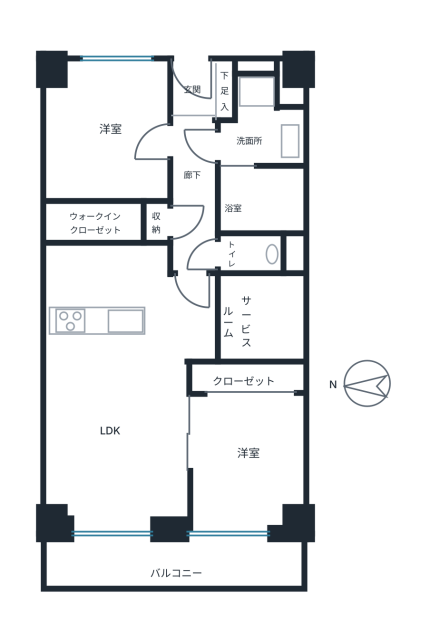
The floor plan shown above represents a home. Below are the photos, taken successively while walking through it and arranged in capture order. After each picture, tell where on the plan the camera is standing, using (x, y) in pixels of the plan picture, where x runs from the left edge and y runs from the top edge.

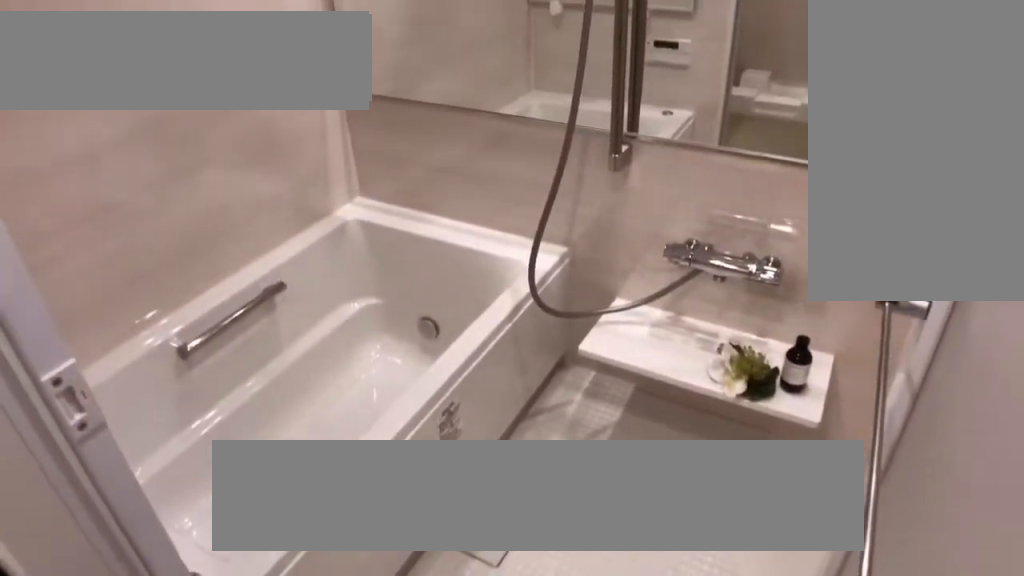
(262, 166)
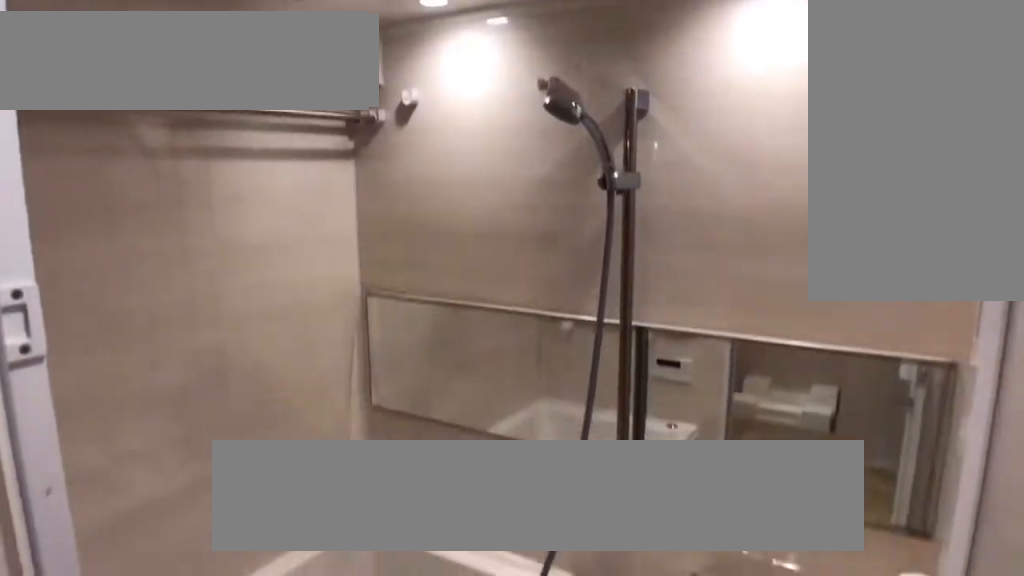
(261, 166)
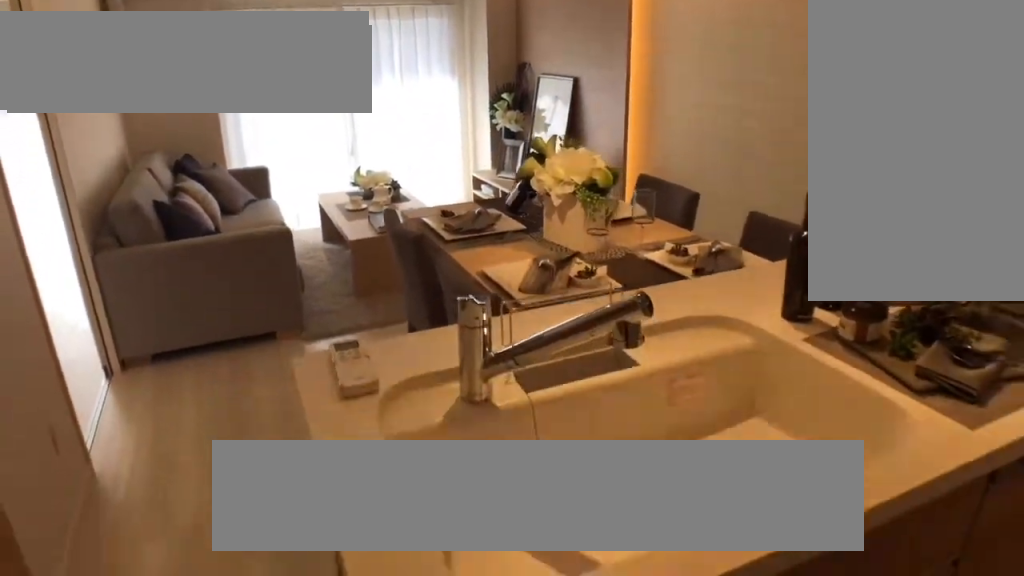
(134, 352)
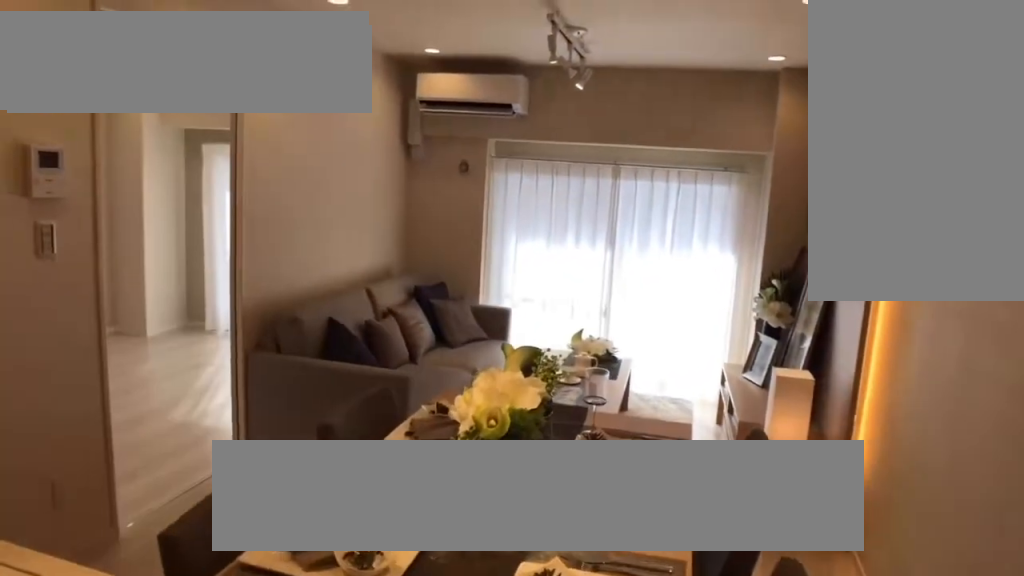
(134, 352)
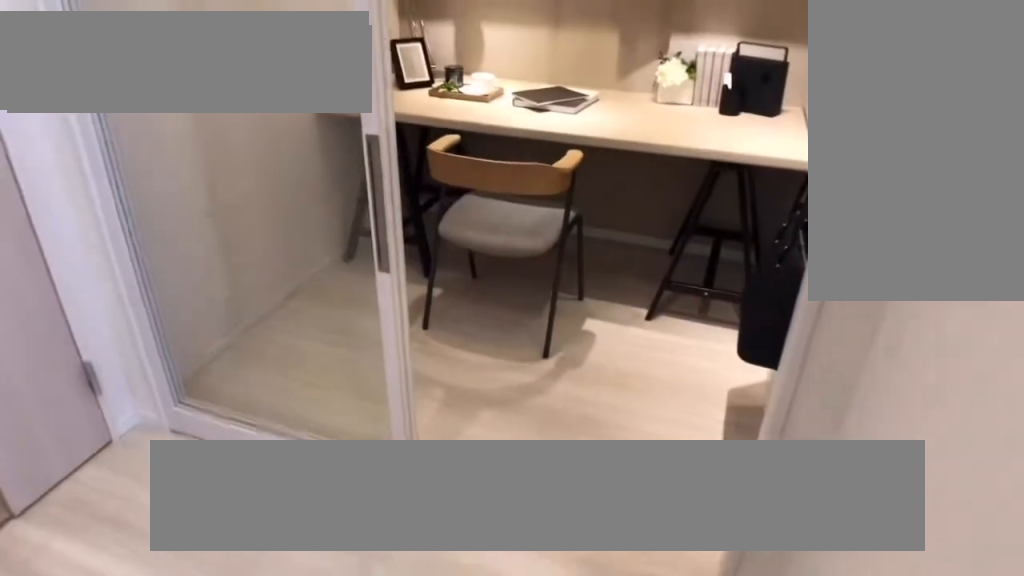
(134, 352)
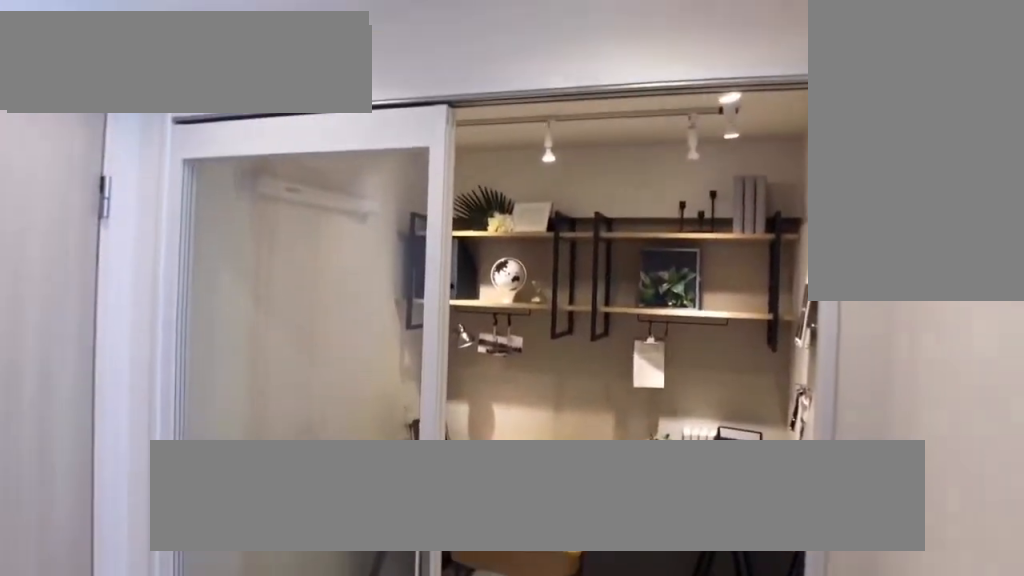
(134, 353)
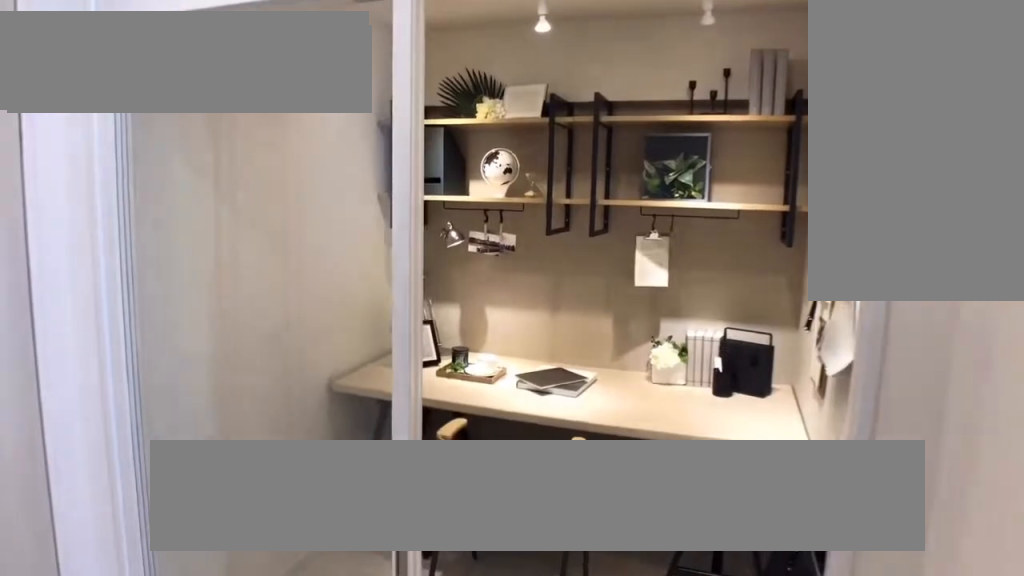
(133, 352)
